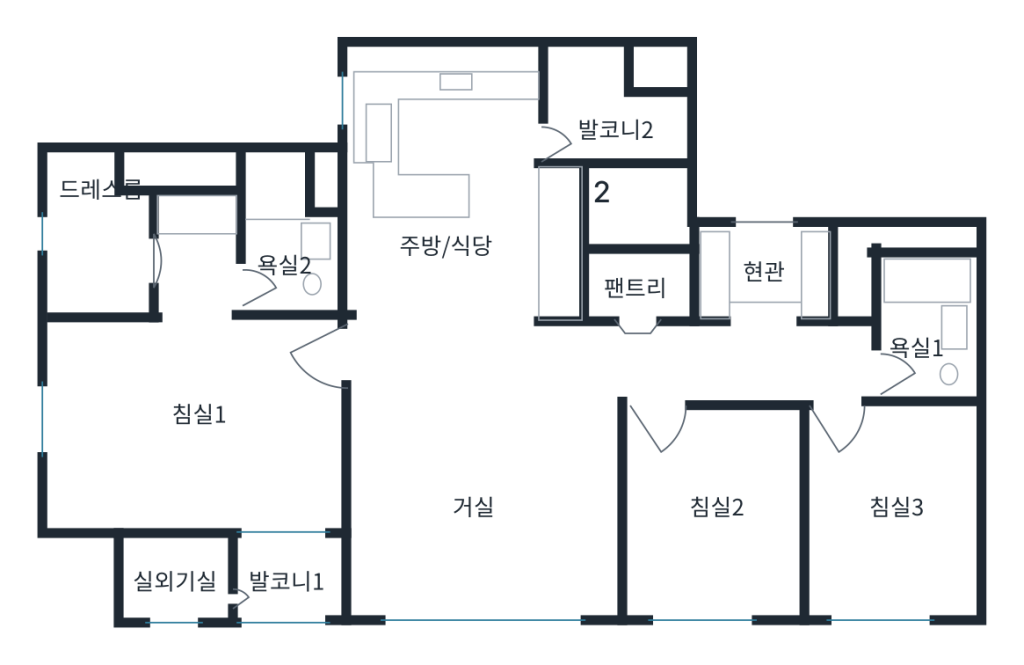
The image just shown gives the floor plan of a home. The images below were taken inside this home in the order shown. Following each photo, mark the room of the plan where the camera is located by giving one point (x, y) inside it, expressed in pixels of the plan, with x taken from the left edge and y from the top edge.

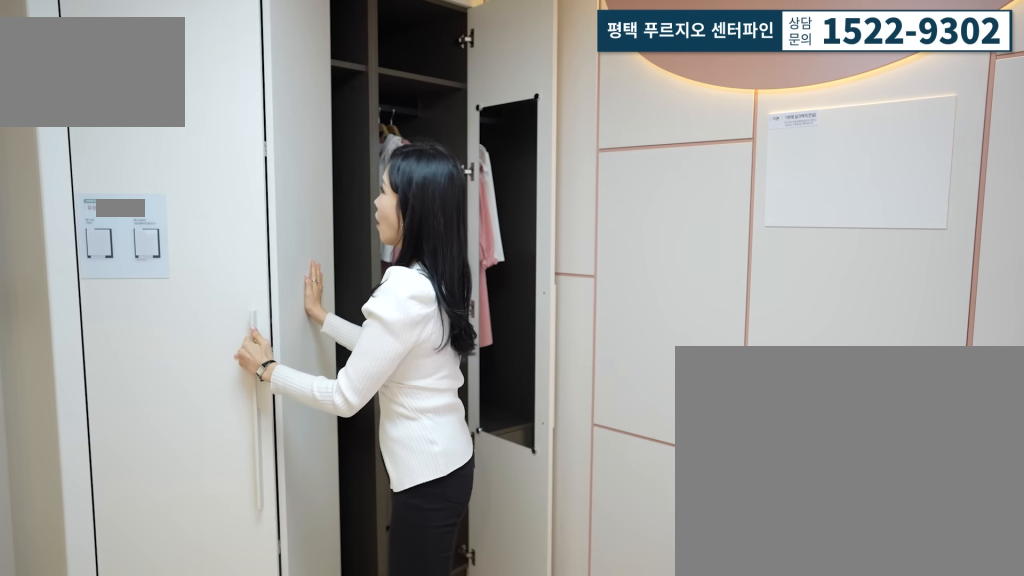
(902, 504)
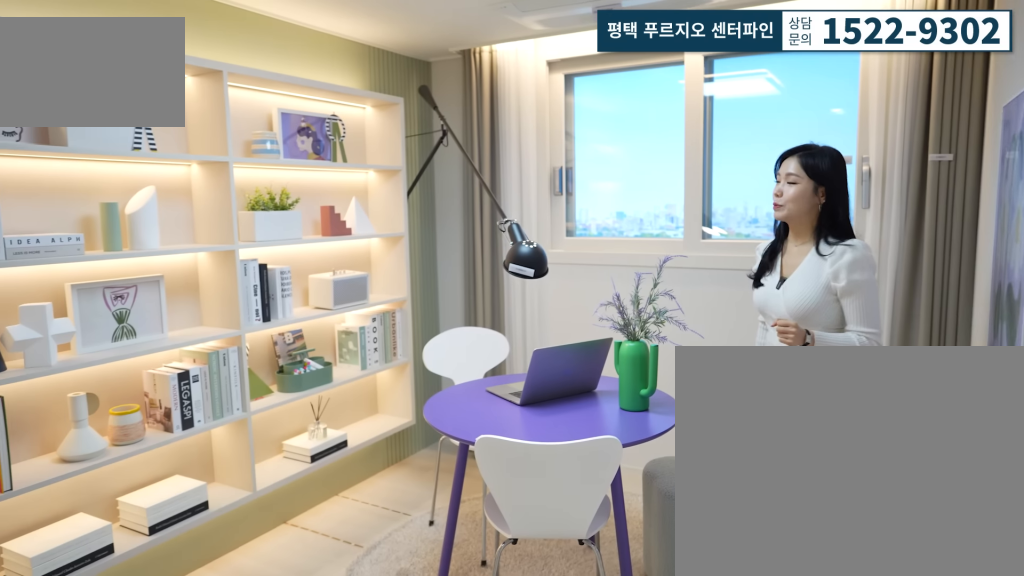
(710, 503)
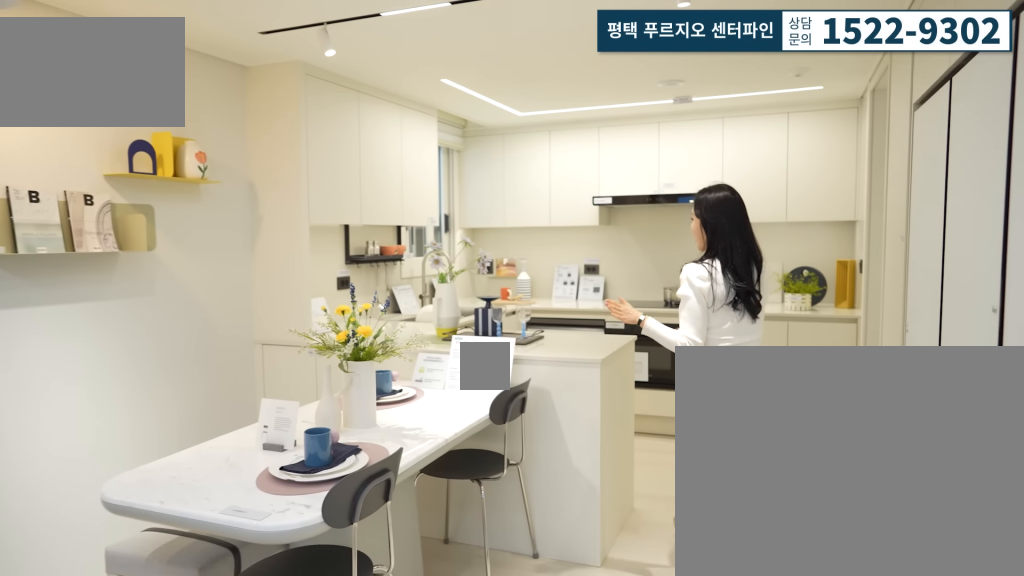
(466, 201)
